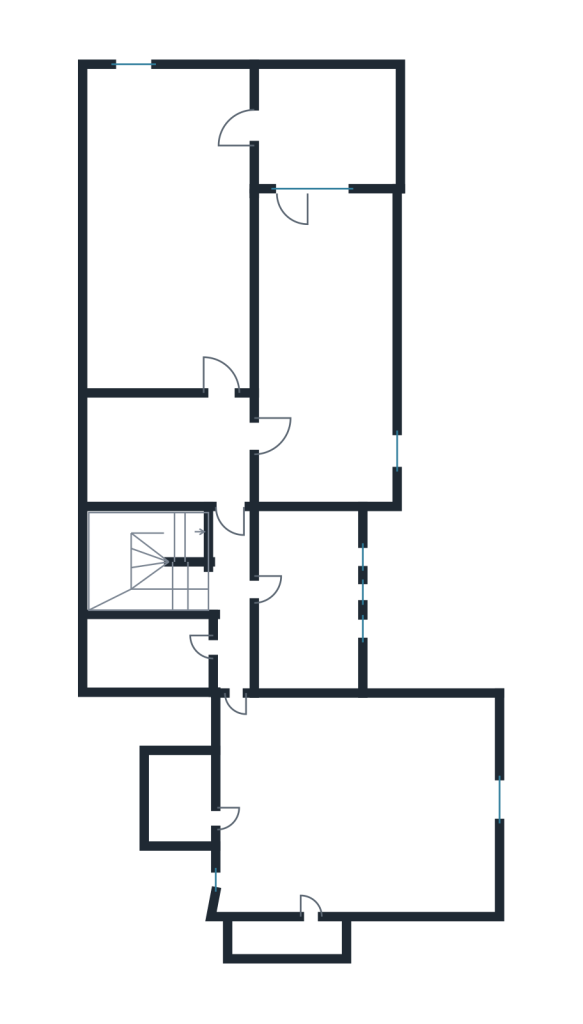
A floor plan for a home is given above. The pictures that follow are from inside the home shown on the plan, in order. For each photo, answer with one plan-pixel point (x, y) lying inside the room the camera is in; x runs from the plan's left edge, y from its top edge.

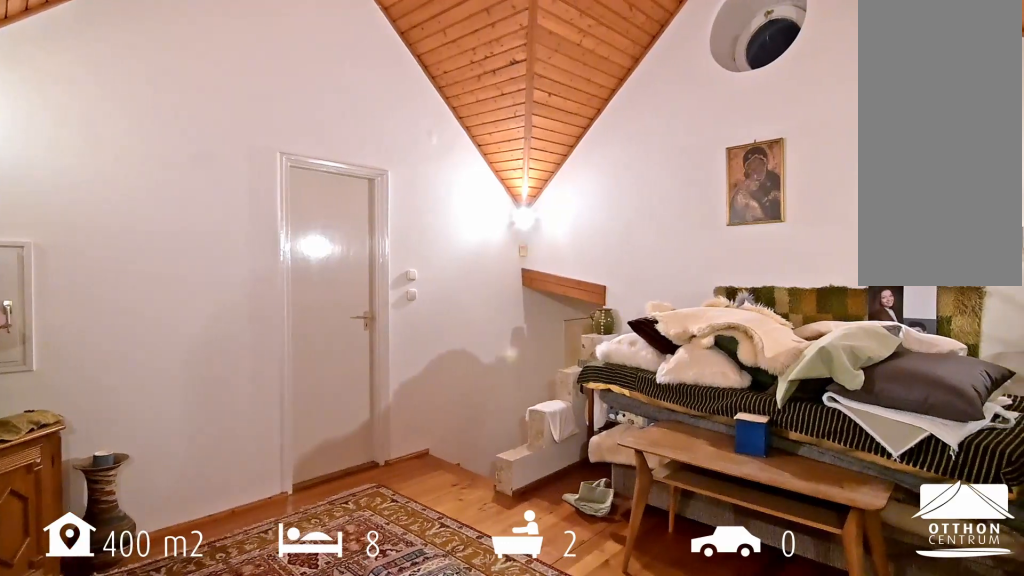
(364, 812)
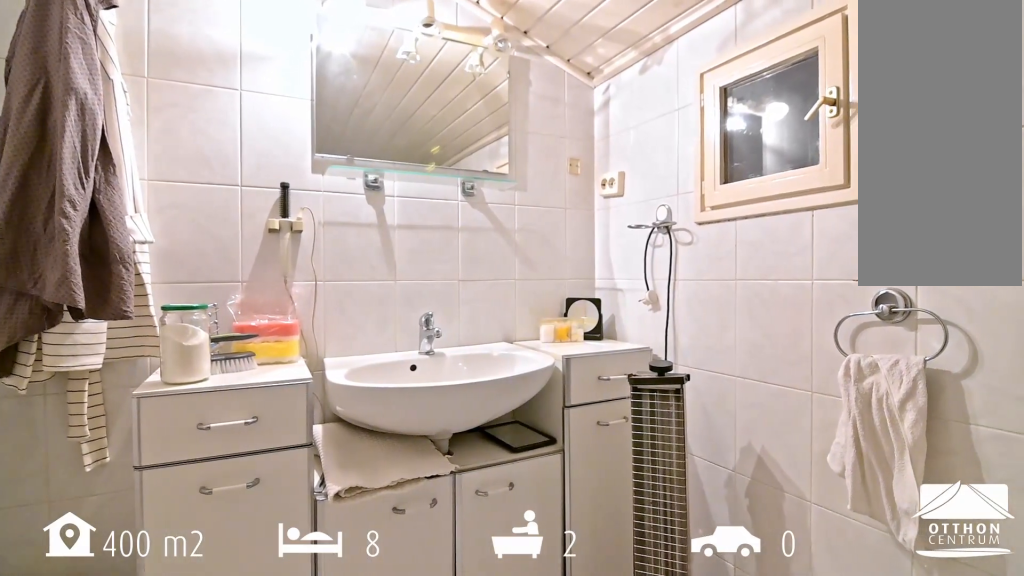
(307, 599)
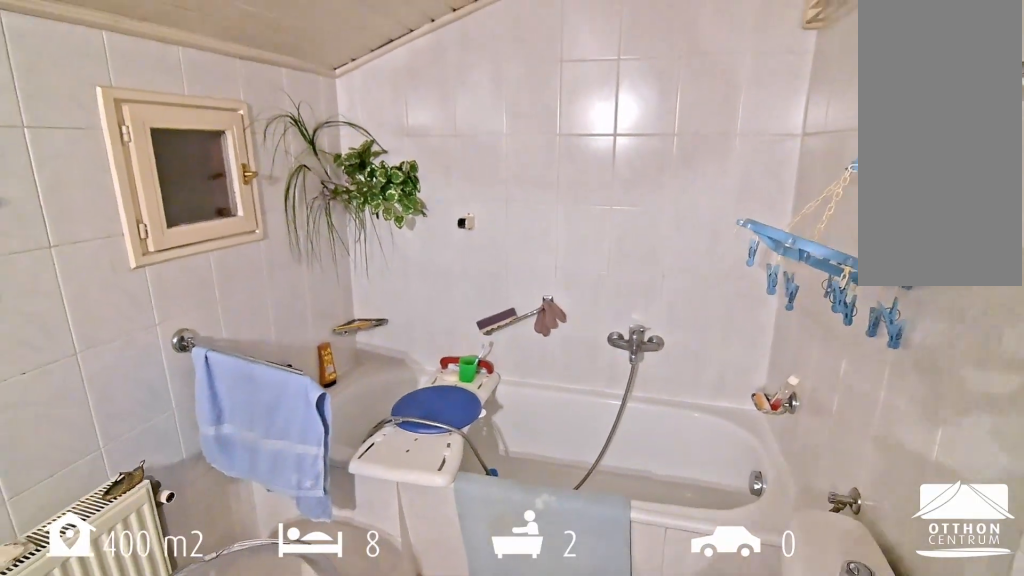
(307, 599)
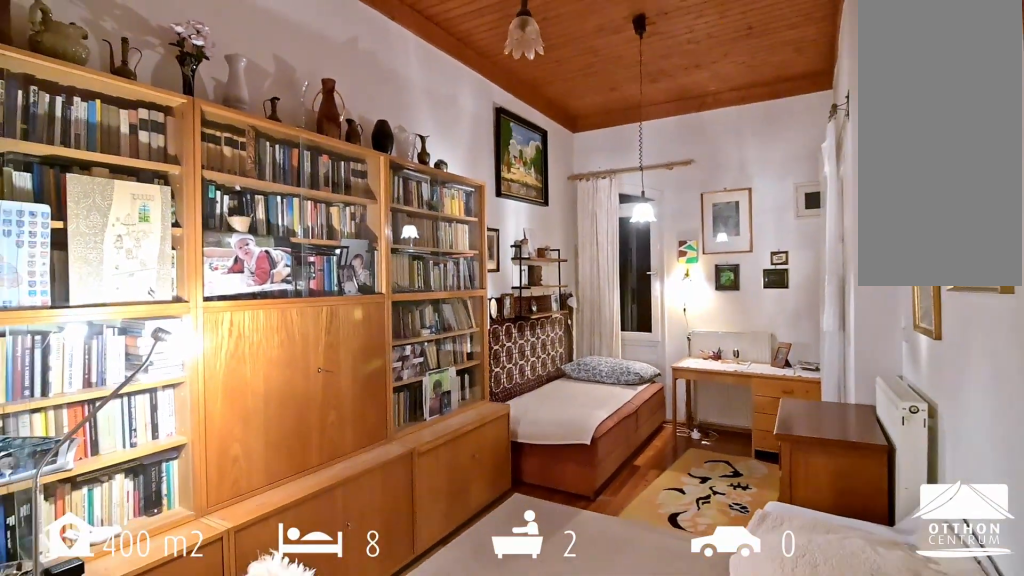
(173, 248)
